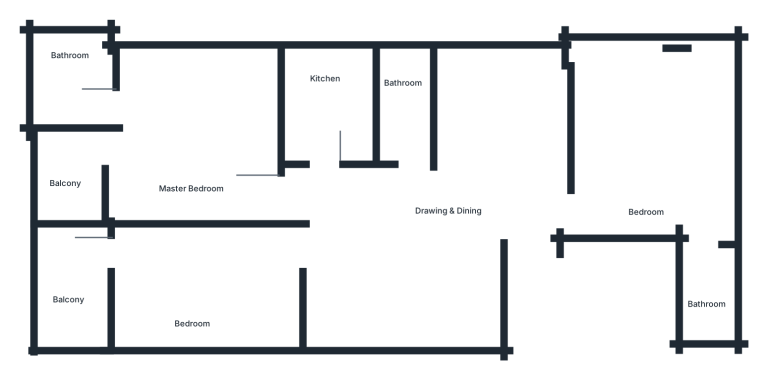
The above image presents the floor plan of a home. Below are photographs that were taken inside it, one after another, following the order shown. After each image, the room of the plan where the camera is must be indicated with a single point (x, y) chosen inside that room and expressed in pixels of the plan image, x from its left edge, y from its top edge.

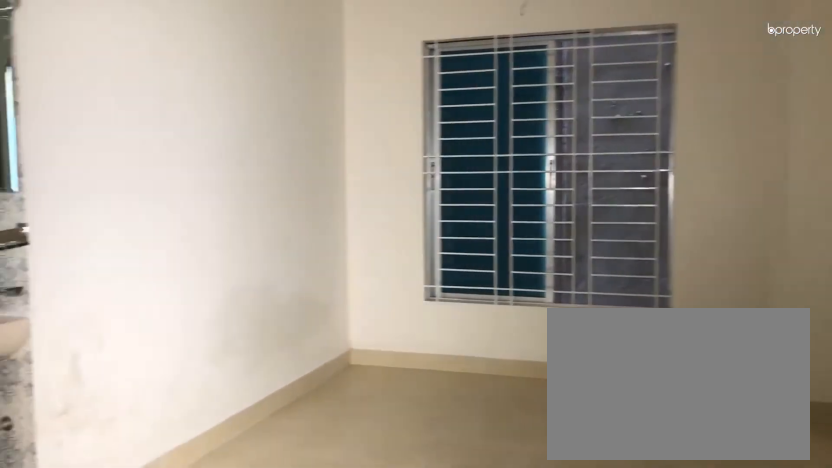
(449, 220)
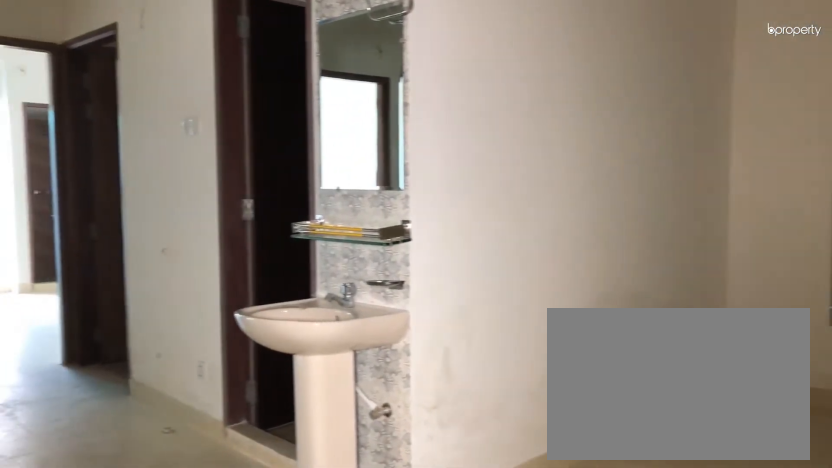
(449, 220)
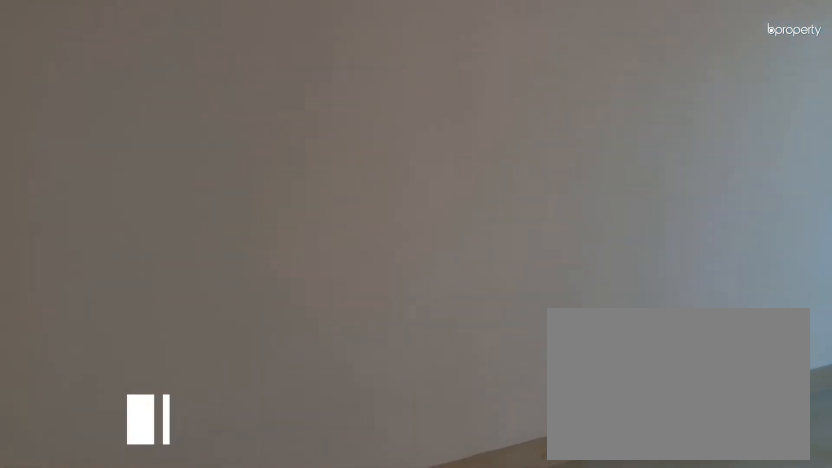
(192, 287)
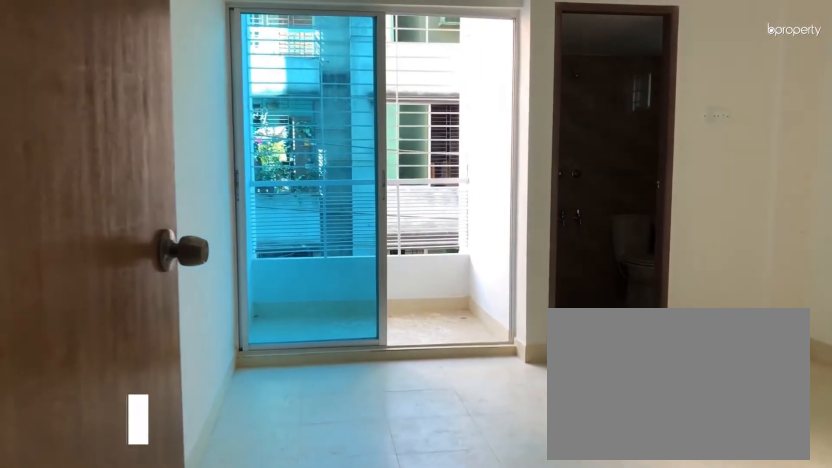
(186, 150)
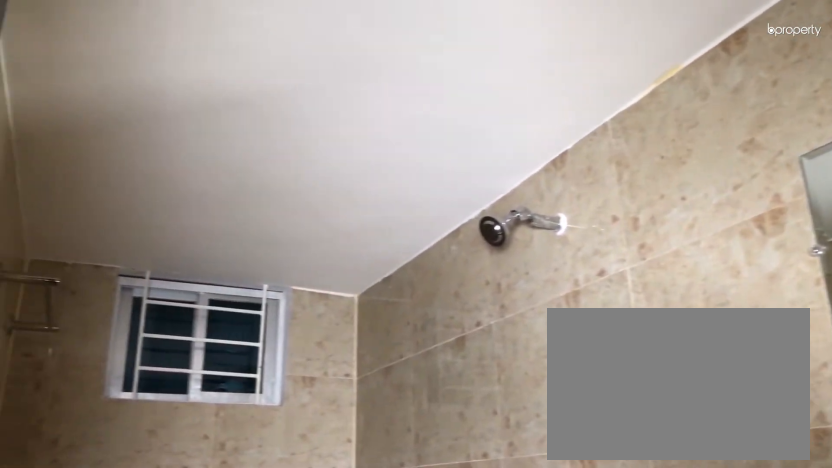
(406, 108)
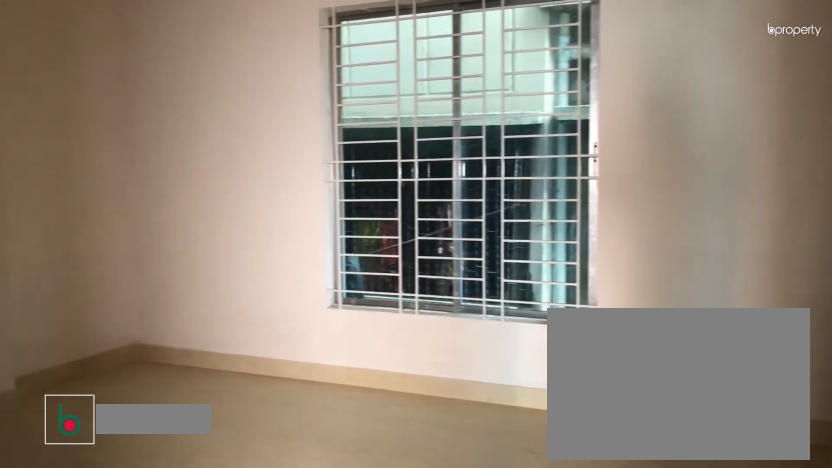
(641, 141)
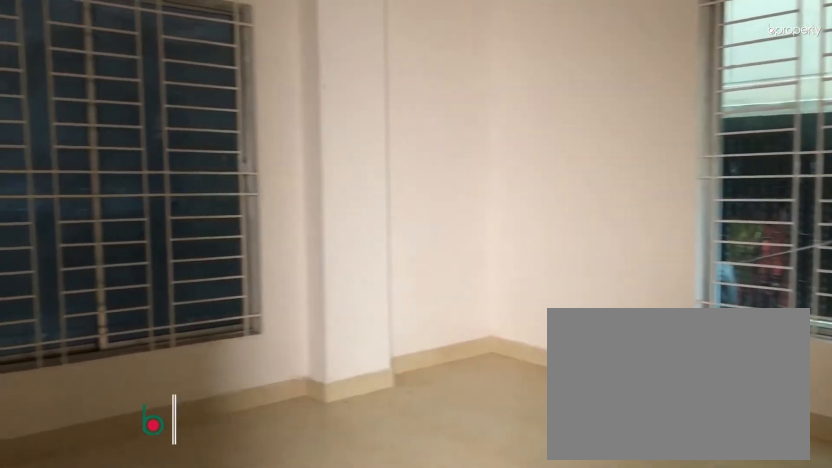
(641, 141)
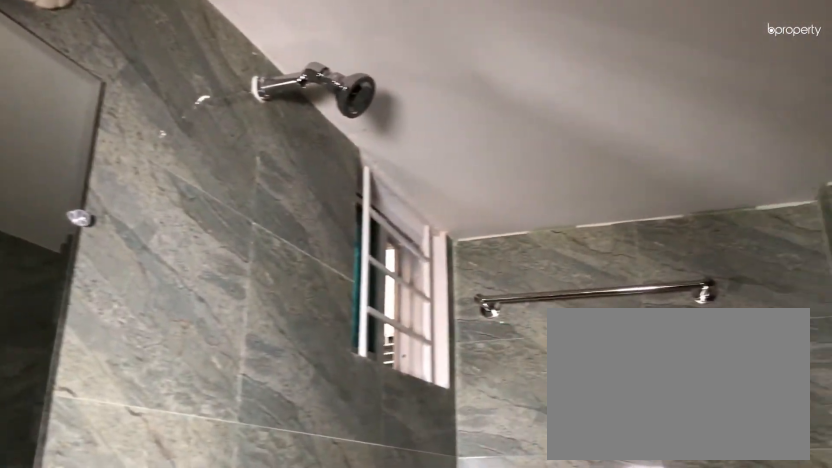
(713, 290)
